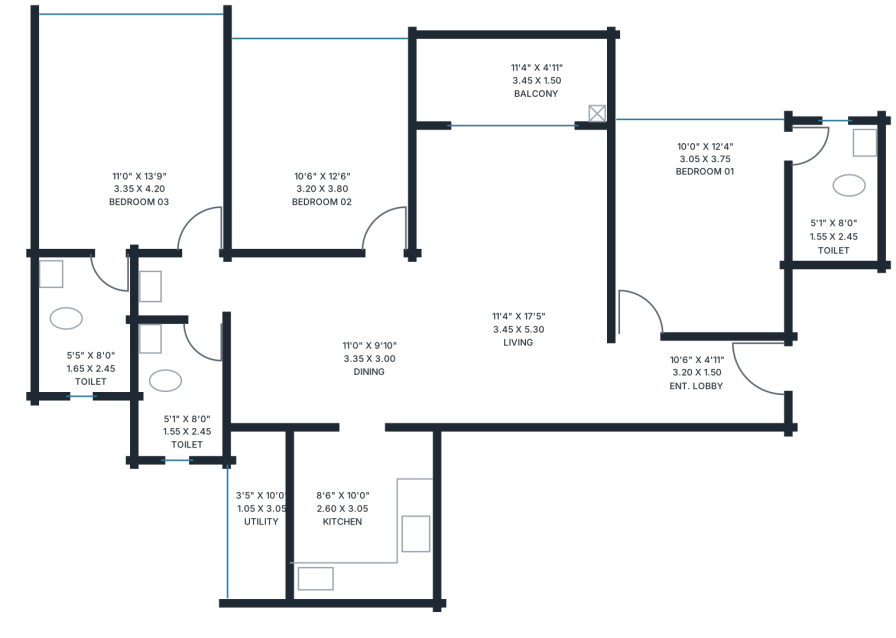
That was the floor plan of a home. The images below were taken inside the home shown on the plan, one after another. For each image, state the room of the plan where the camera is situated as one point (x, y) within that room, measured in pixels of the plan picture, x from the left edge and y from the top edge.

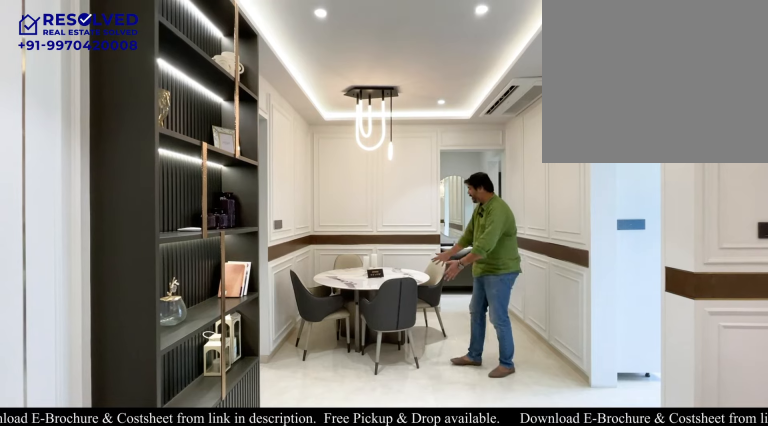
(325, 340)
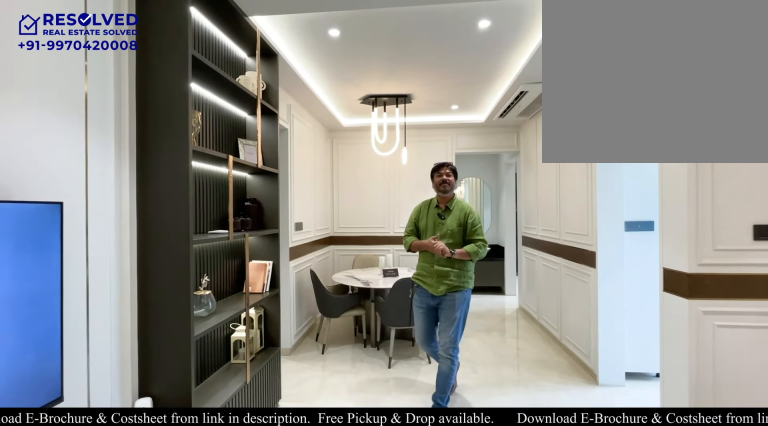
(325, 340)
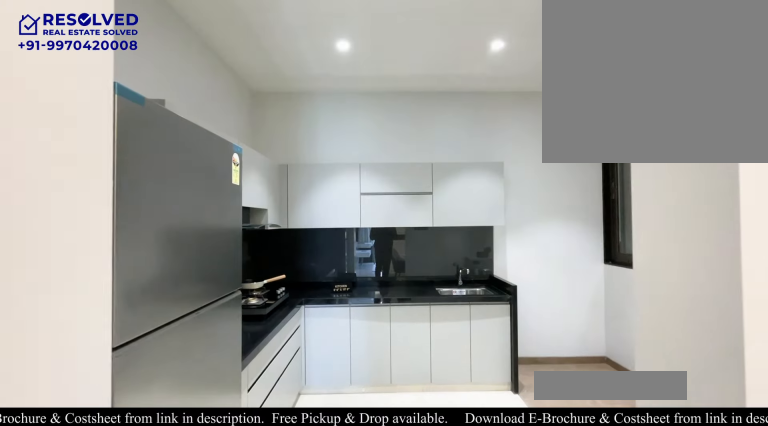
(362, 514)
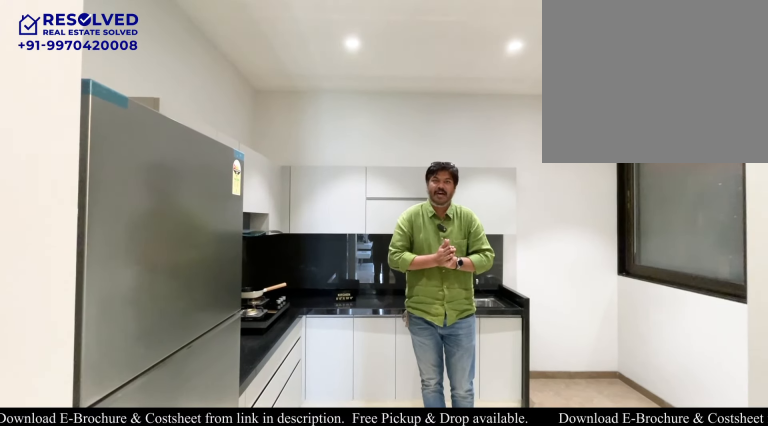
(362, 514)
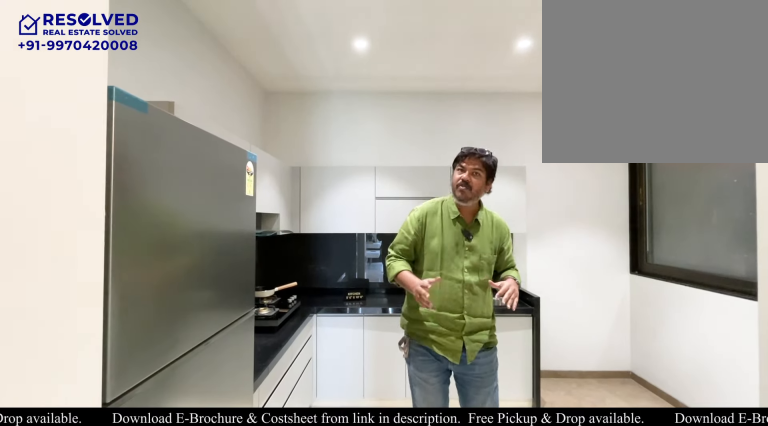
(362, 514)
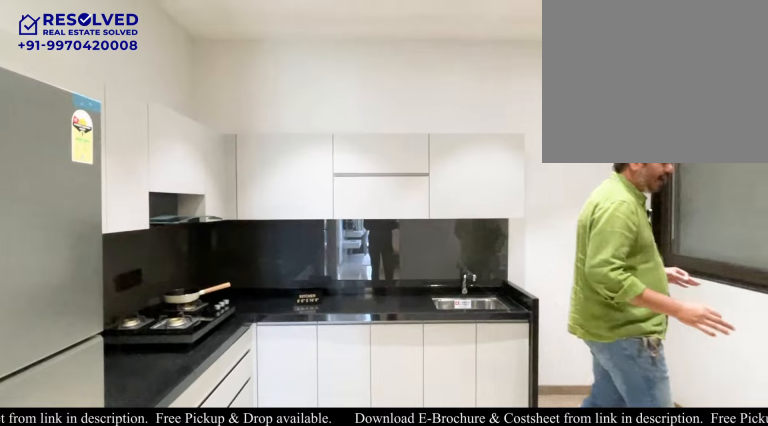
(362, 513)
